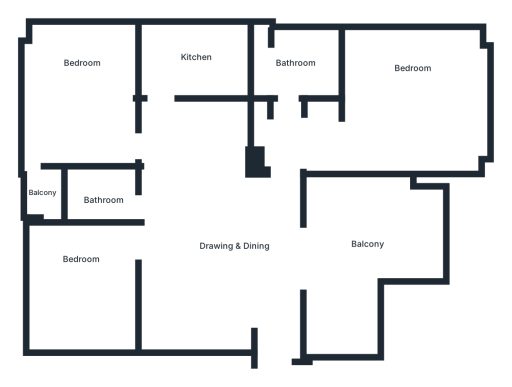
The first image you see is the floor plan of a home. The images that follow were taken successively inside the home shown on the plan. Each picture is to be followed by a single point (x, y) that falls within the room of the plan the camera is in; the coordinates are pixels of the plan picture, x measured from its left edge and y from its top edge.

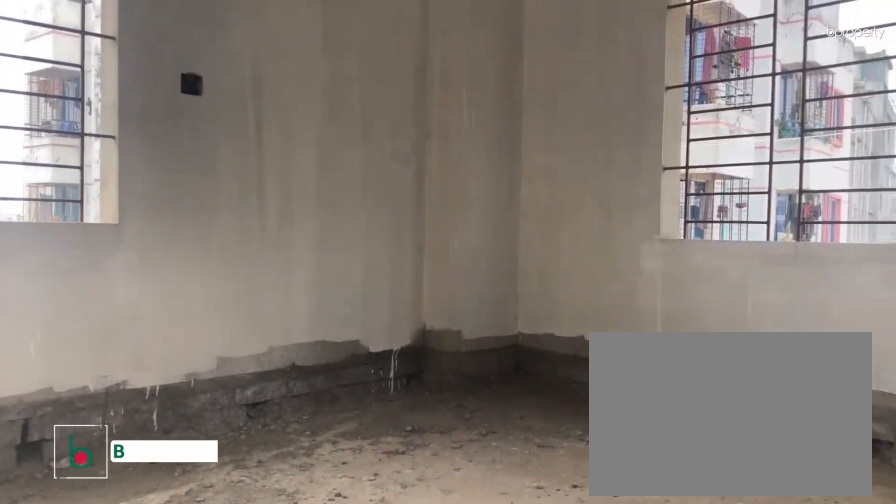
(78, 96)
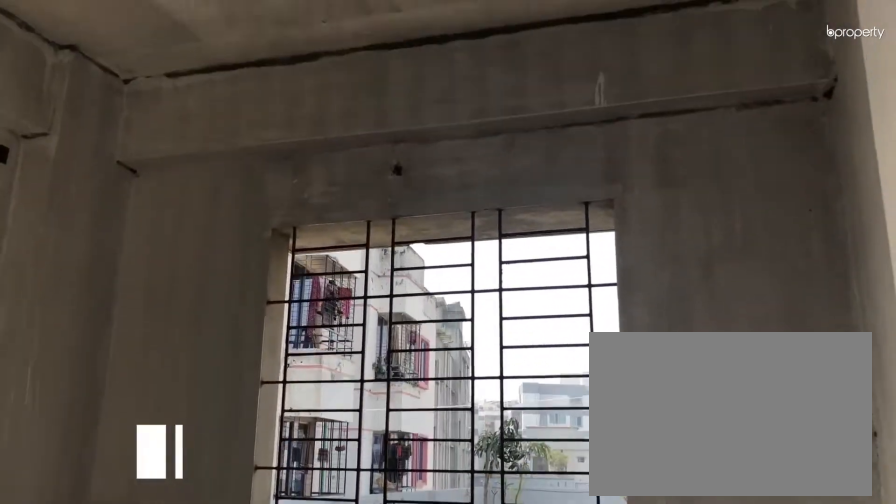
(78, 96)
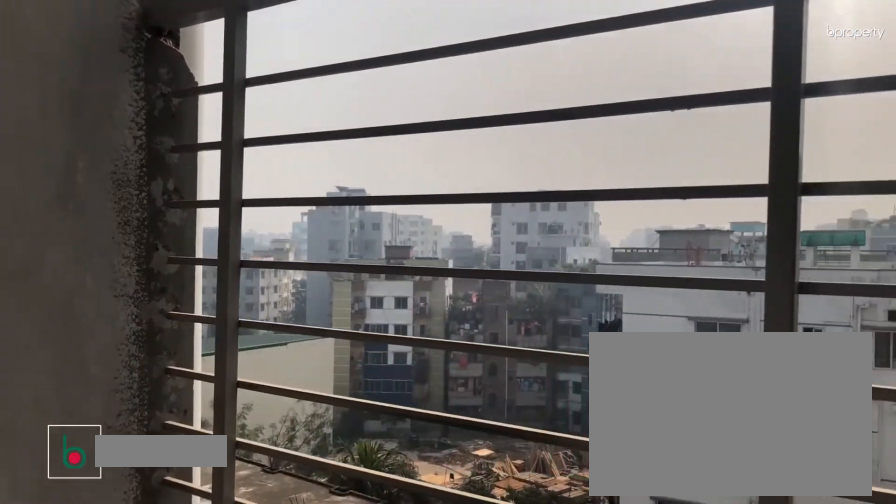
(44, 196)
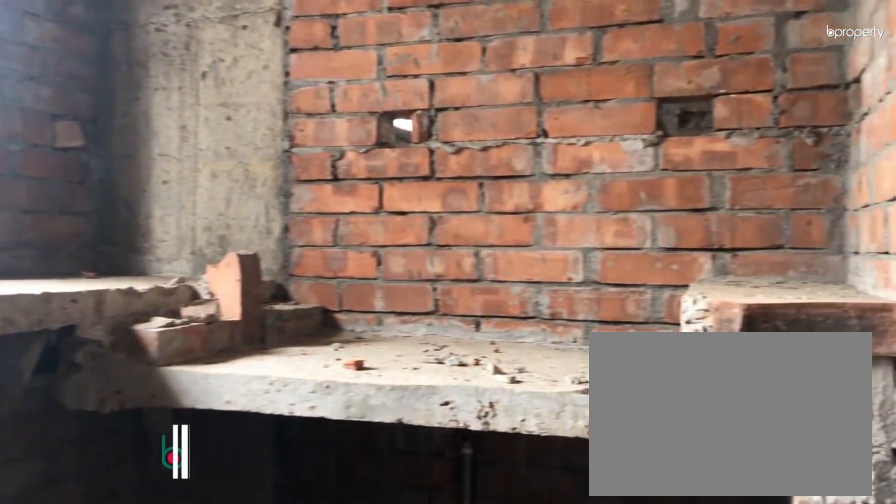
(194, 61)
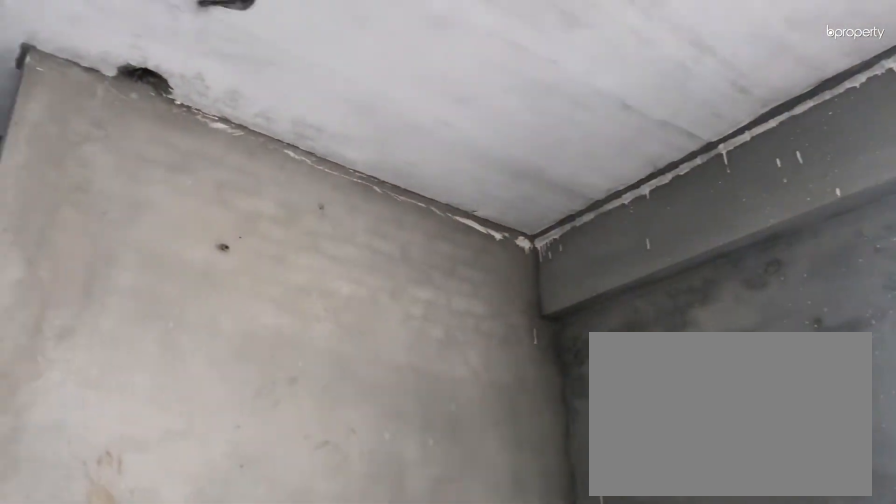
(414, 96)
